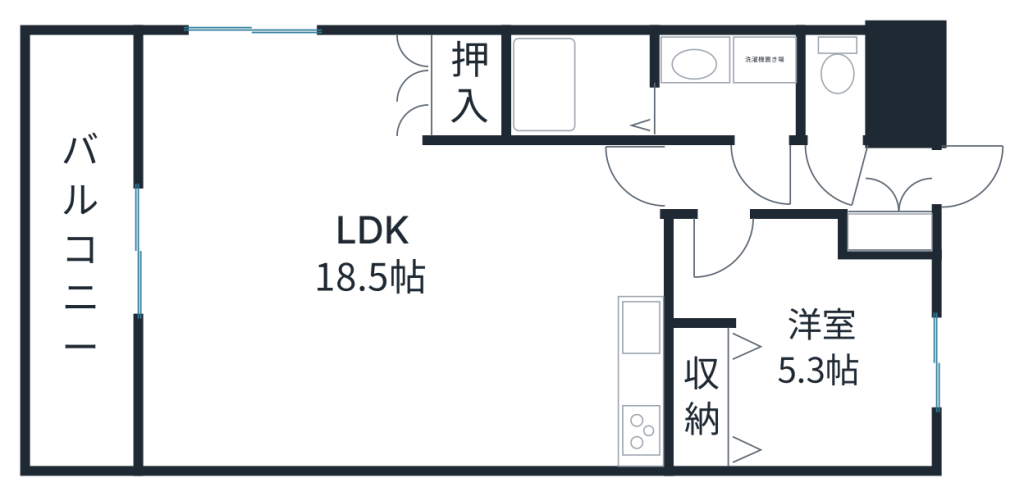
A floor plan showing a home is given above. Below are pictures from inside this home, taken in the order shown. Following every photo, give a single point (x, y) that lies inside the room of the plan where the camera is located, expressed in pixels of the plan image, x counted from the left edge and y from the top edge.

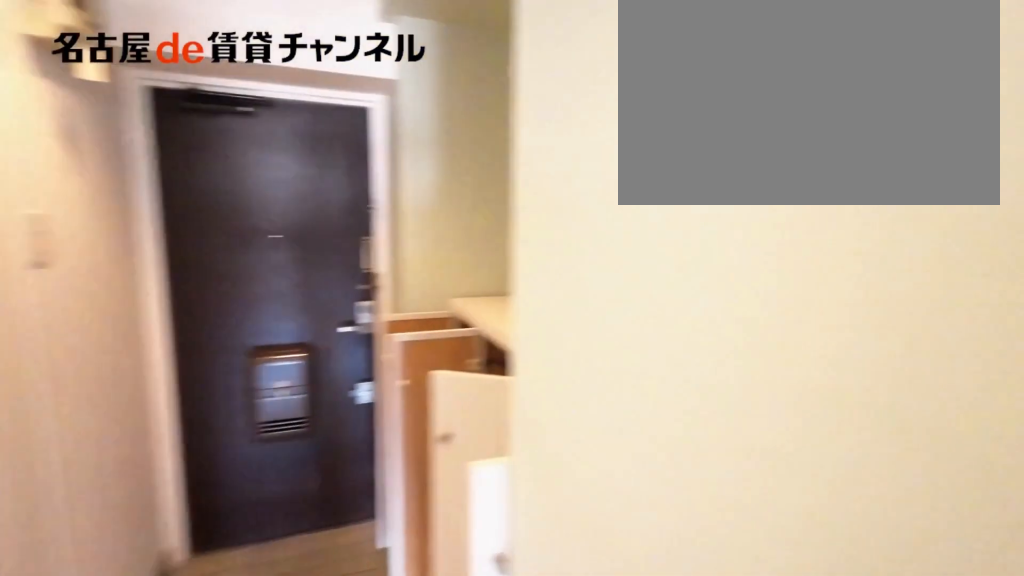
(768, 177)
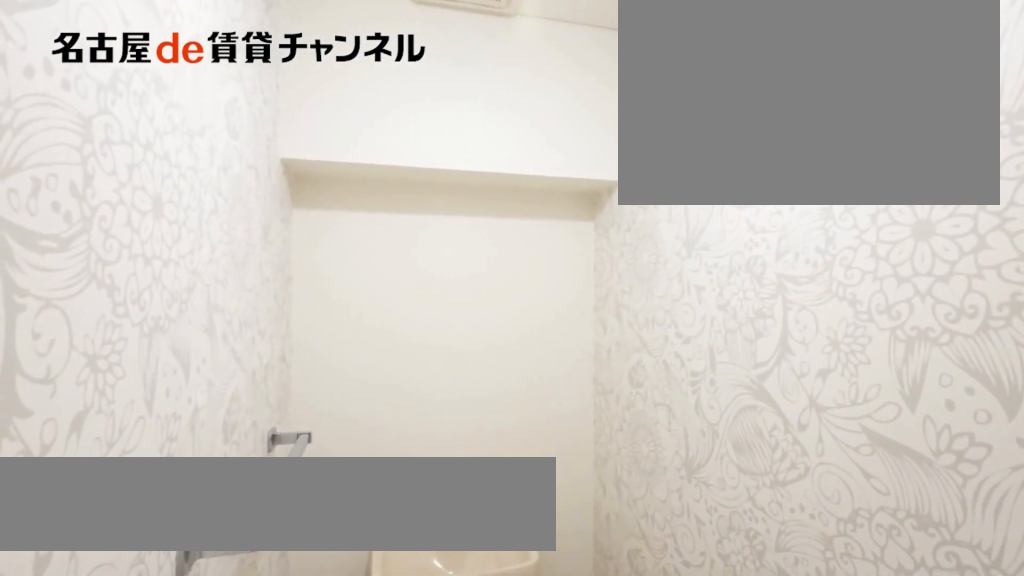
(840, 83)
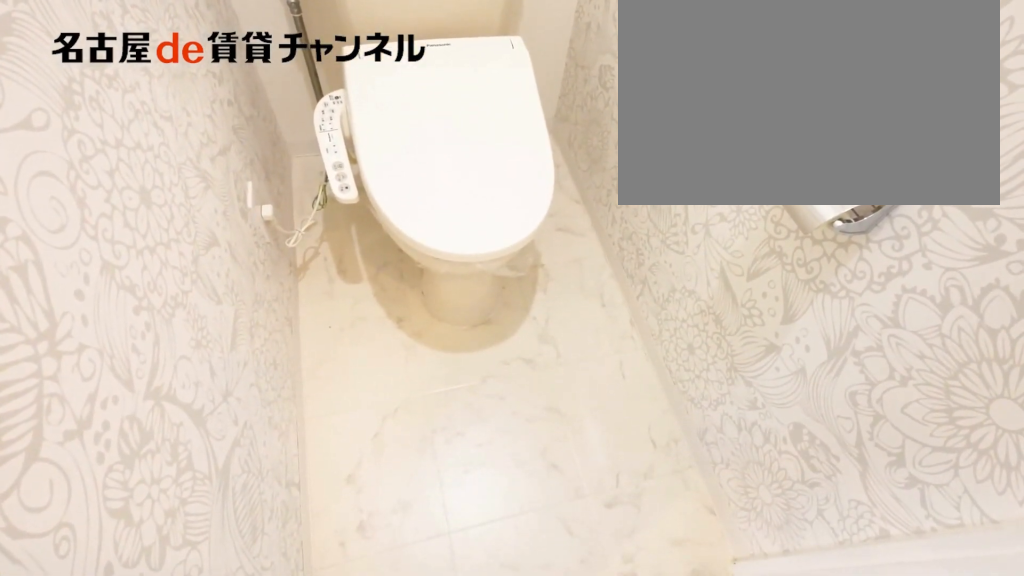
(840, 83)
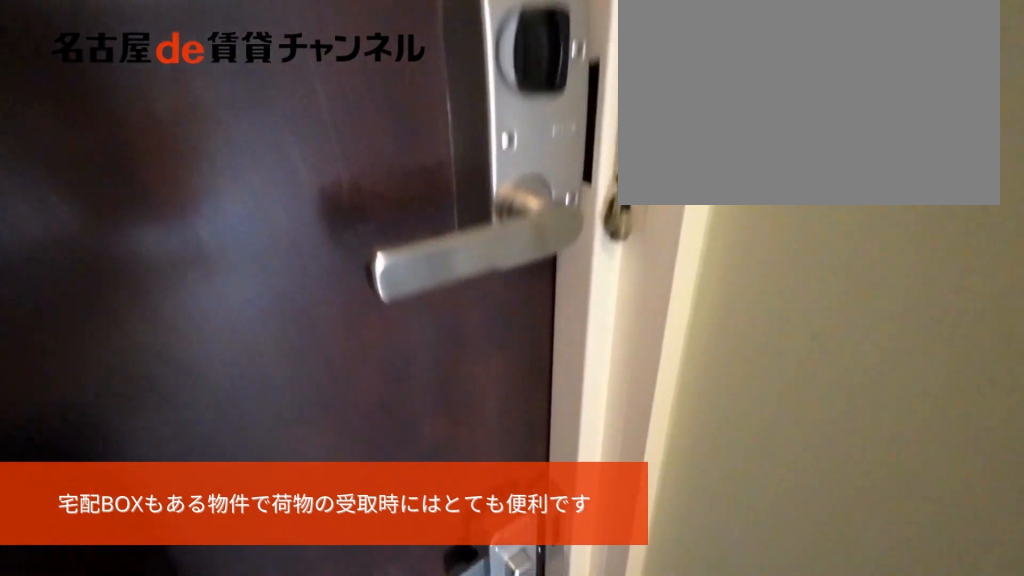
(871, 179)
